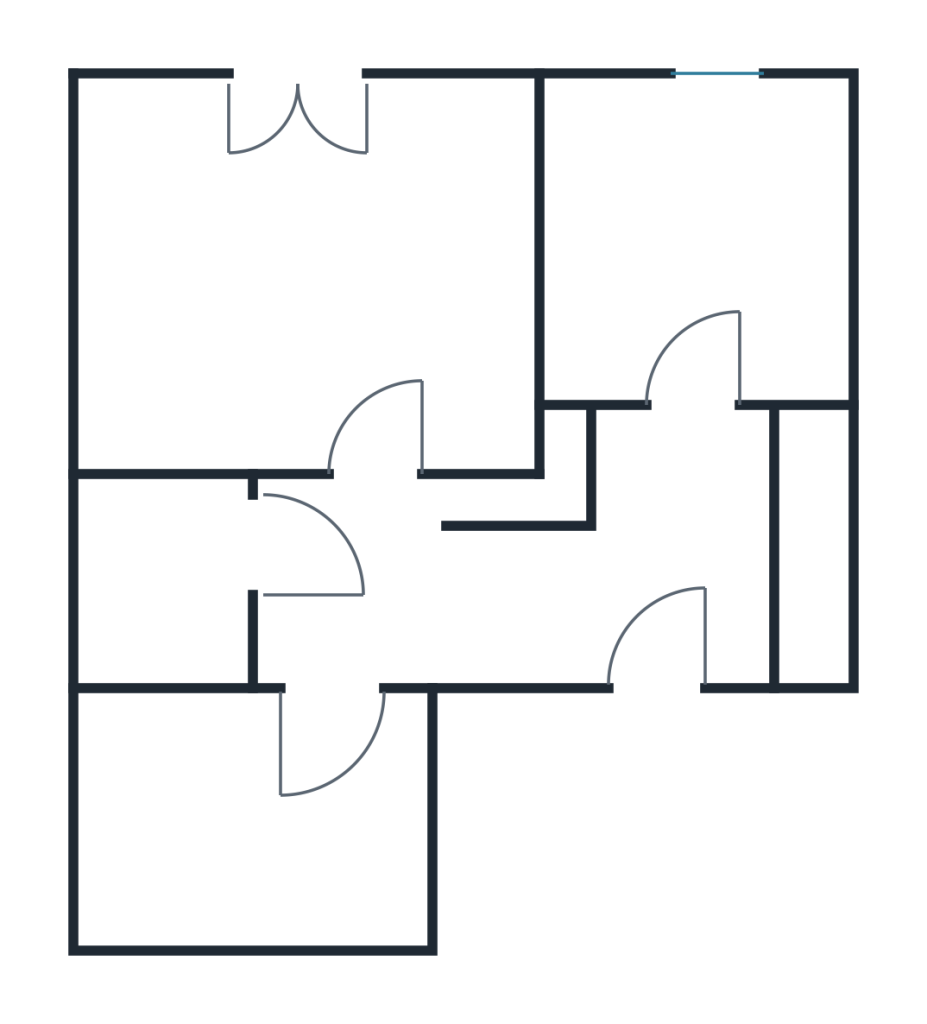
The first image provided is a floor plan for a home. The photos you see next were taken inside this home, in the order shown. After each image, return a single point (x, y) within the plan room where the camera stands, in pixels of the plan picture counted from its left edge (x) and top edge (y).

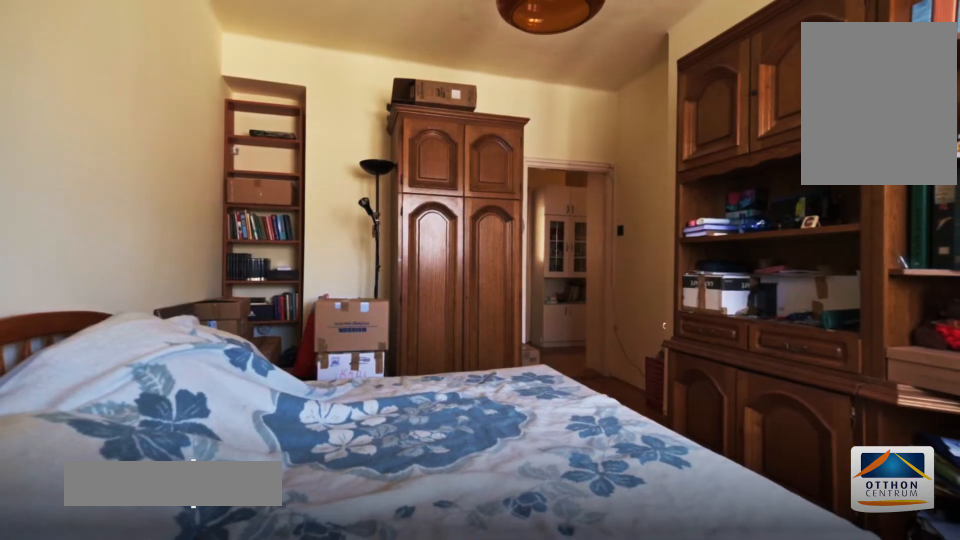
(239, 834)
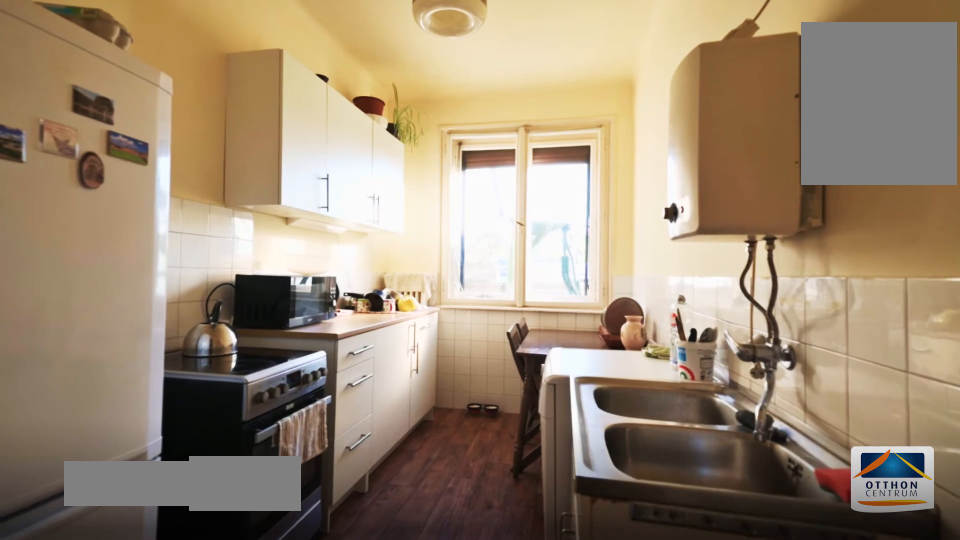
(703, 218)
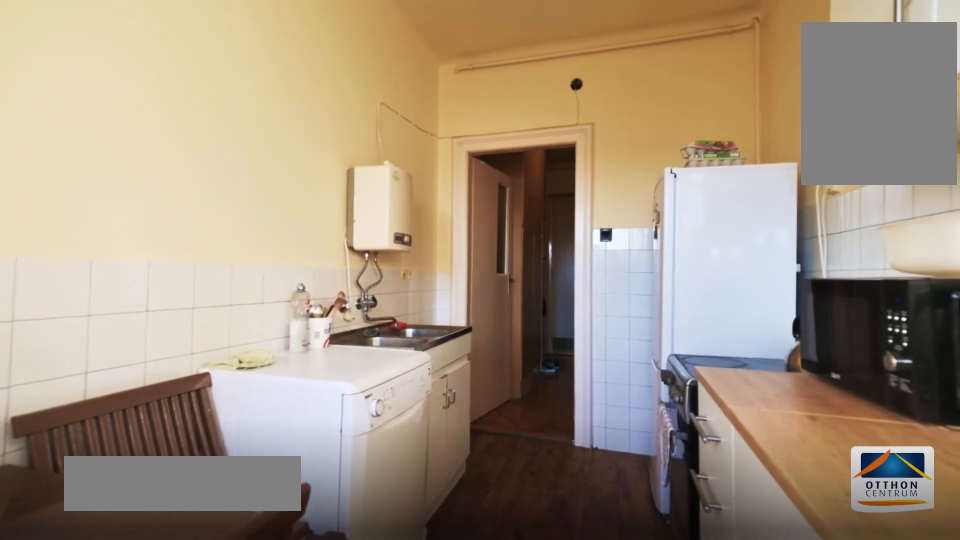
(704, 218)
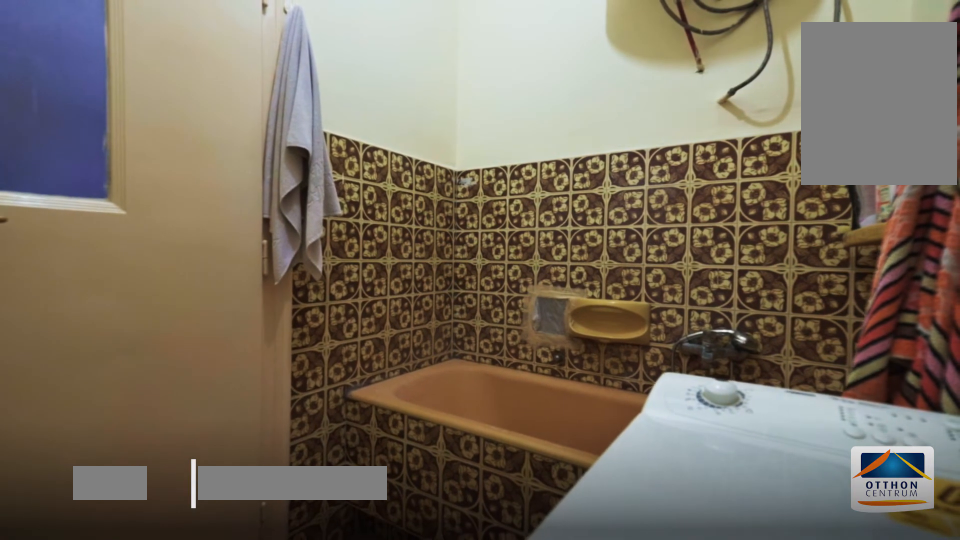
(173, 563)
